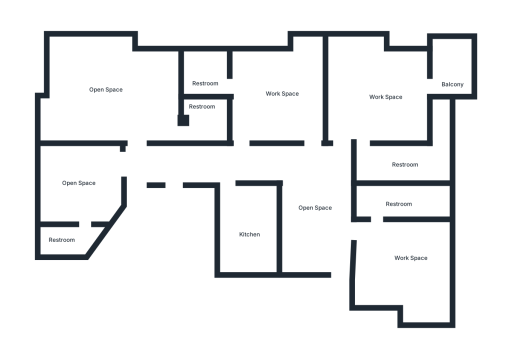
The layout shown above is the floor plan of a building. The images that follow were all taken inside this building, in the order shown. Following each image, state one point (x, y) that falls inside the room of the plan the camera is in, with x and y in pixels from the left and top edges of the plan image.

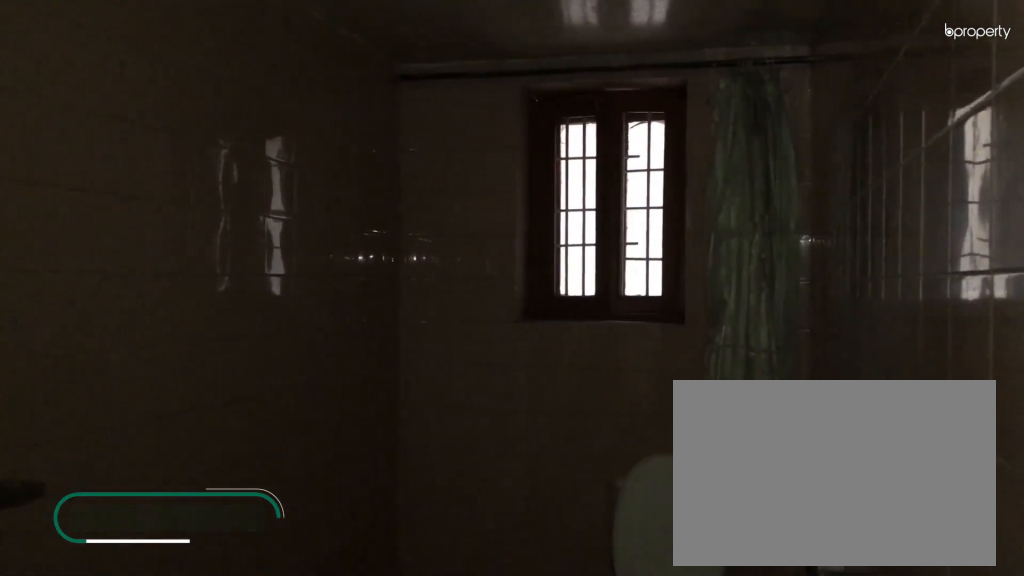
(406, 198)
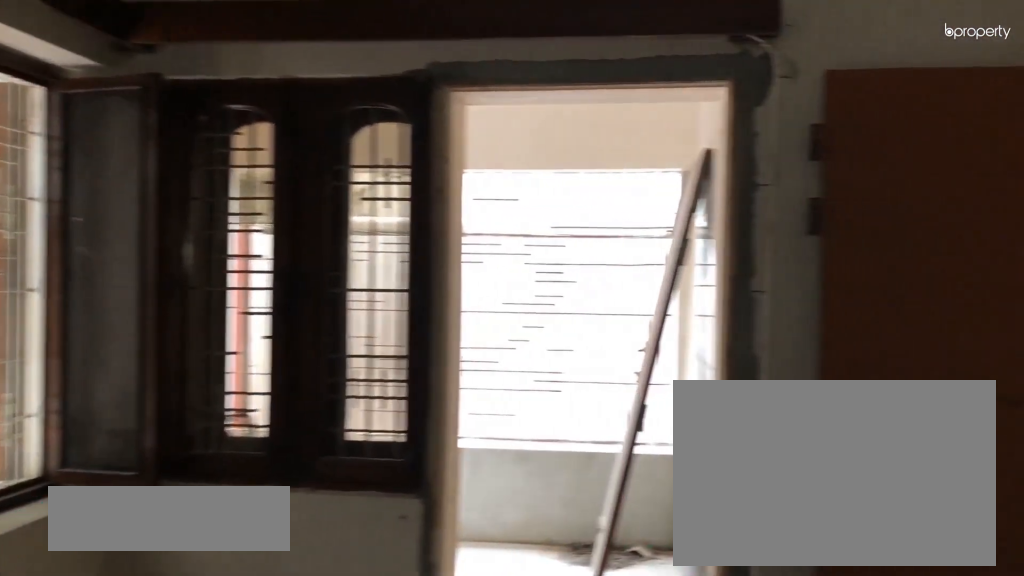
(380, 99)
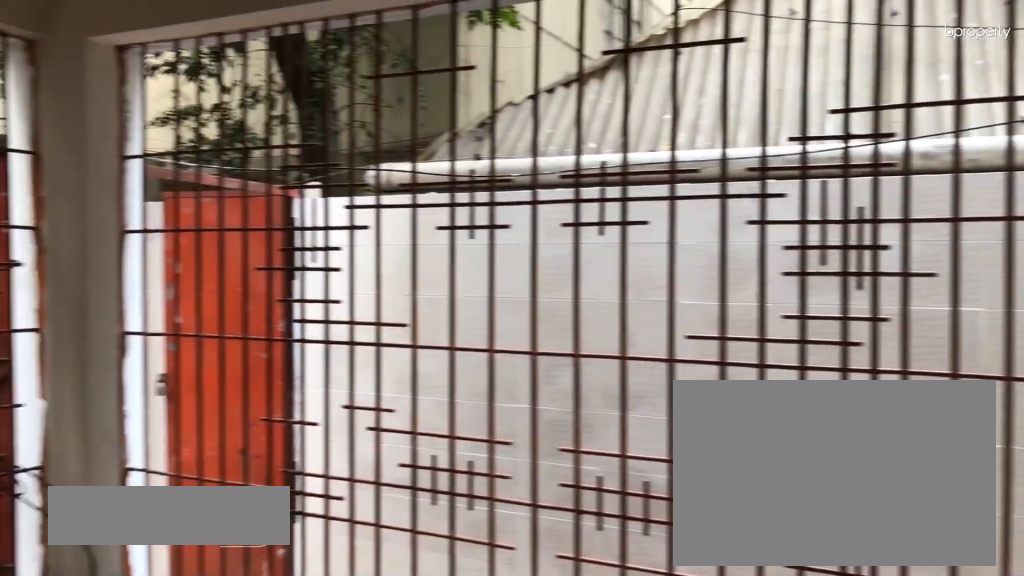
(452, 79)
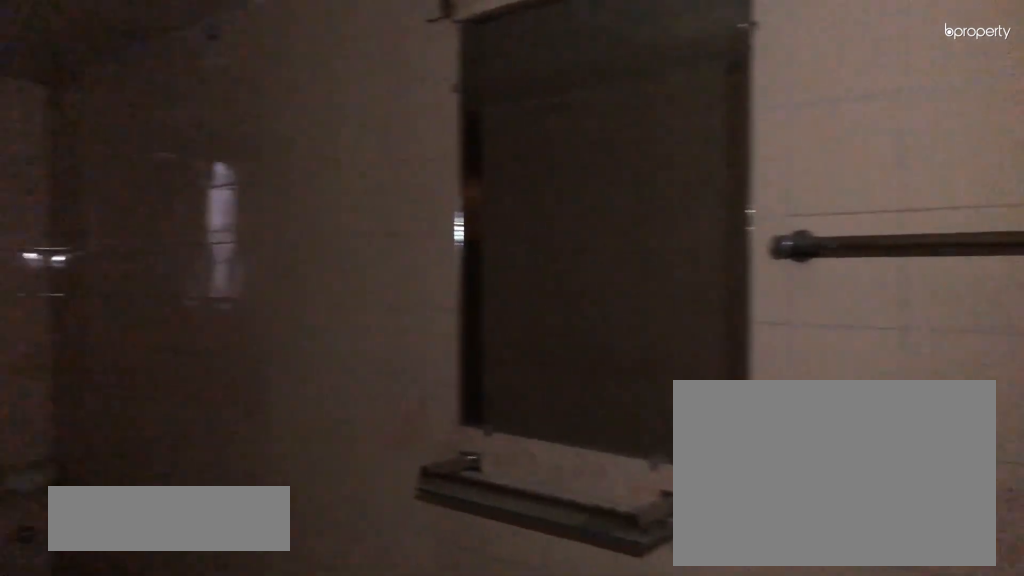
(401, 165)
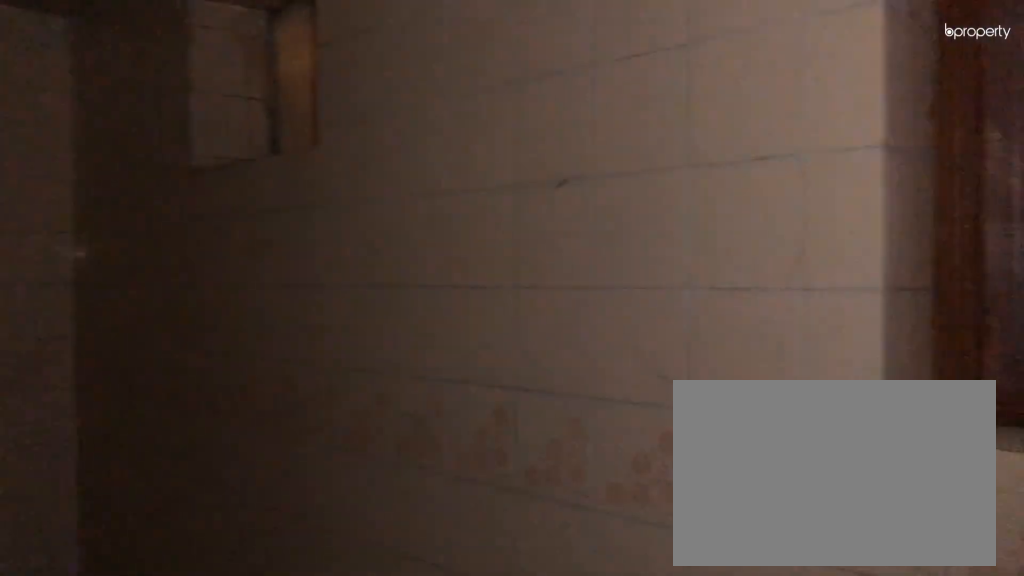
(401, 165)
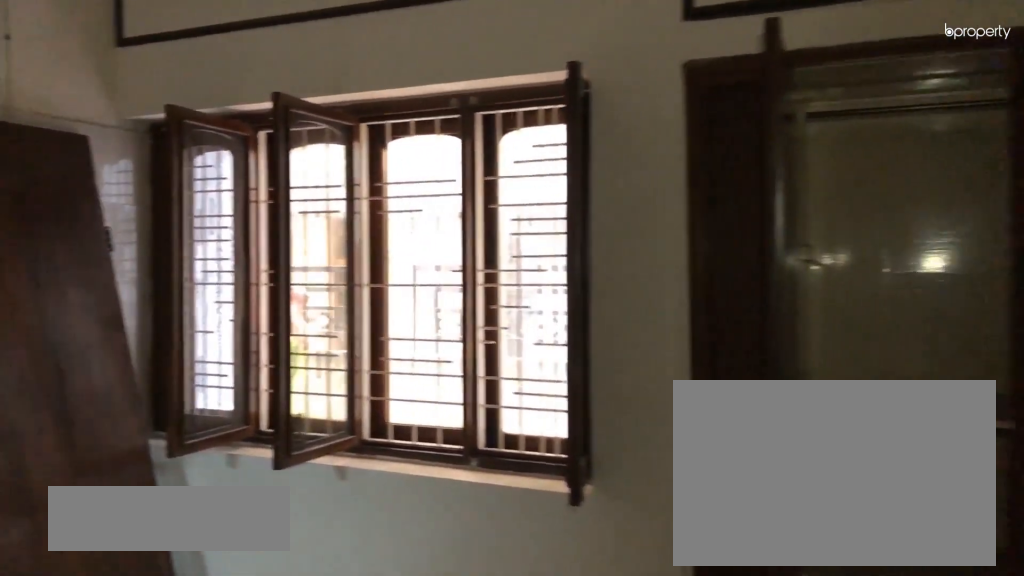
(265, 90)
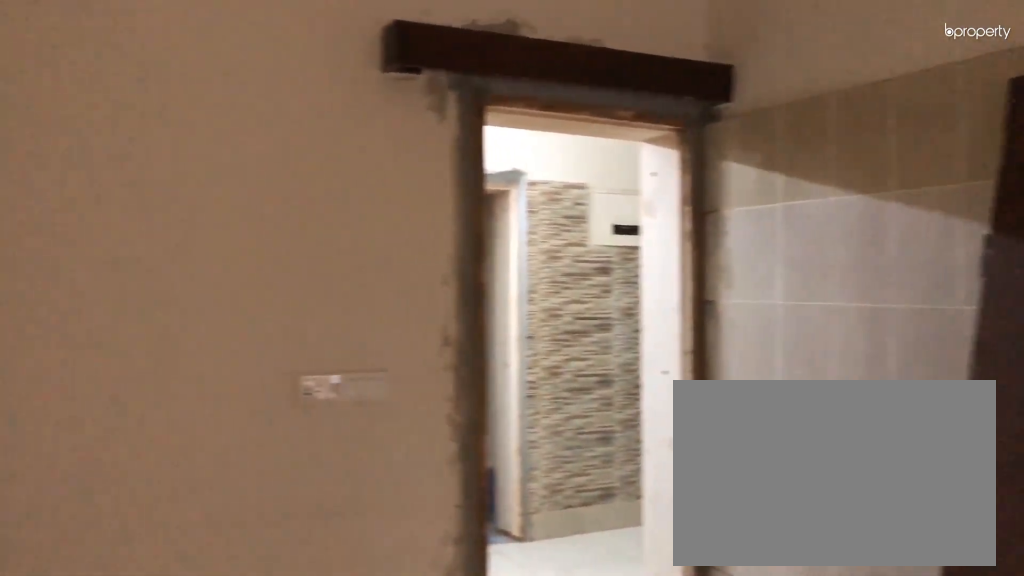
(265, 90)
